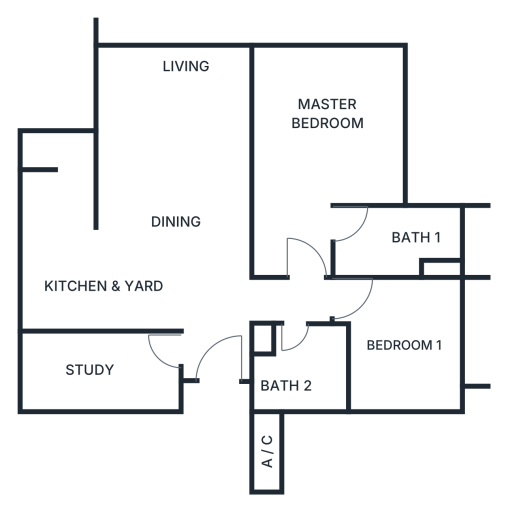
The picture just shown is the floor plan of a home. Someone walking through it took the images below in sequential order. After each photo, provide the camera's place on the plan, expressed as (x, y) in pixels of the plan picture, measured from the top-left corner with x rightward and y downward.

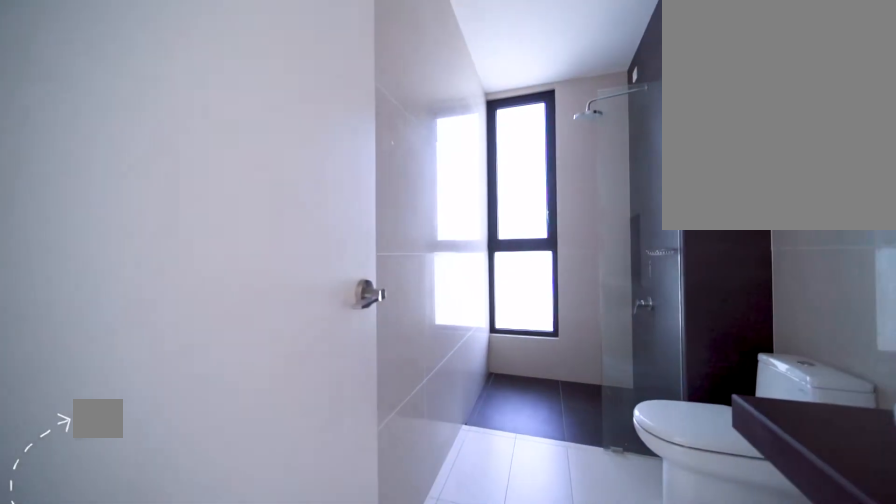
(349, 241)
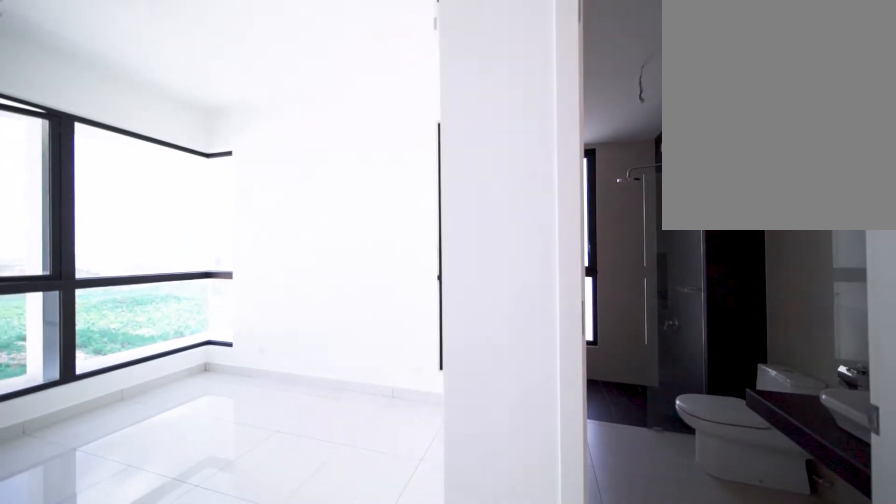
(317, 247)
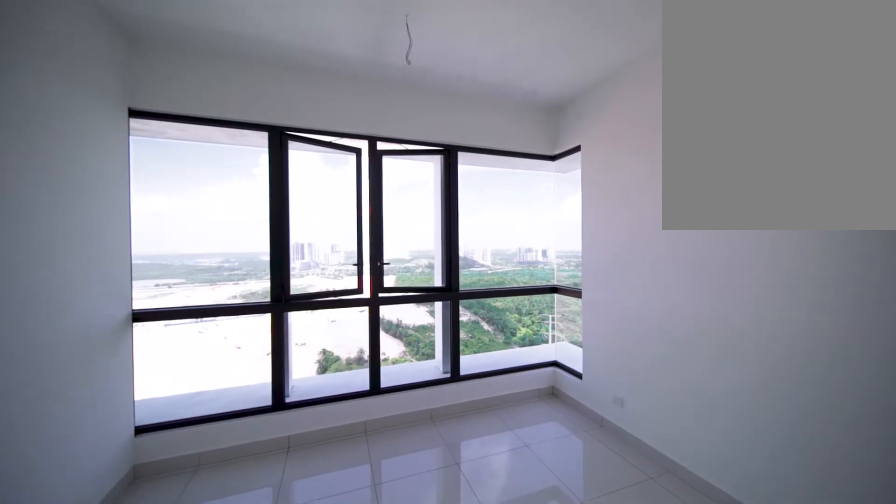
(312, 160)
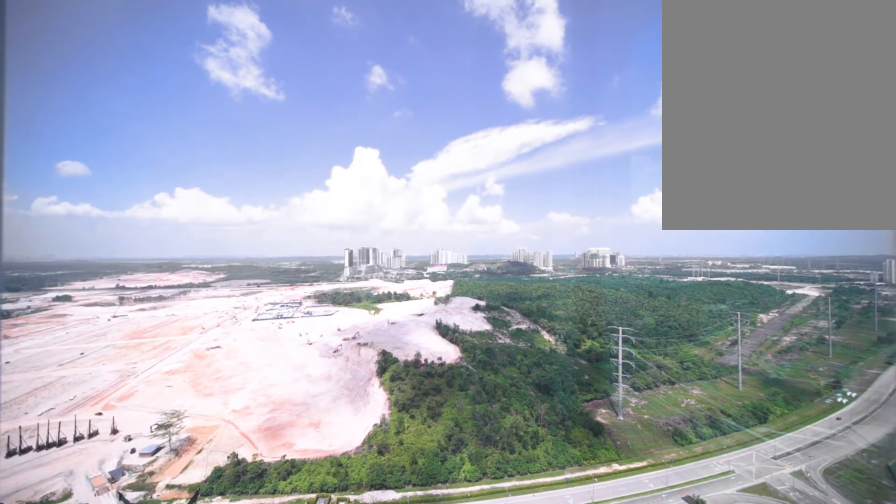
(357, 84)
